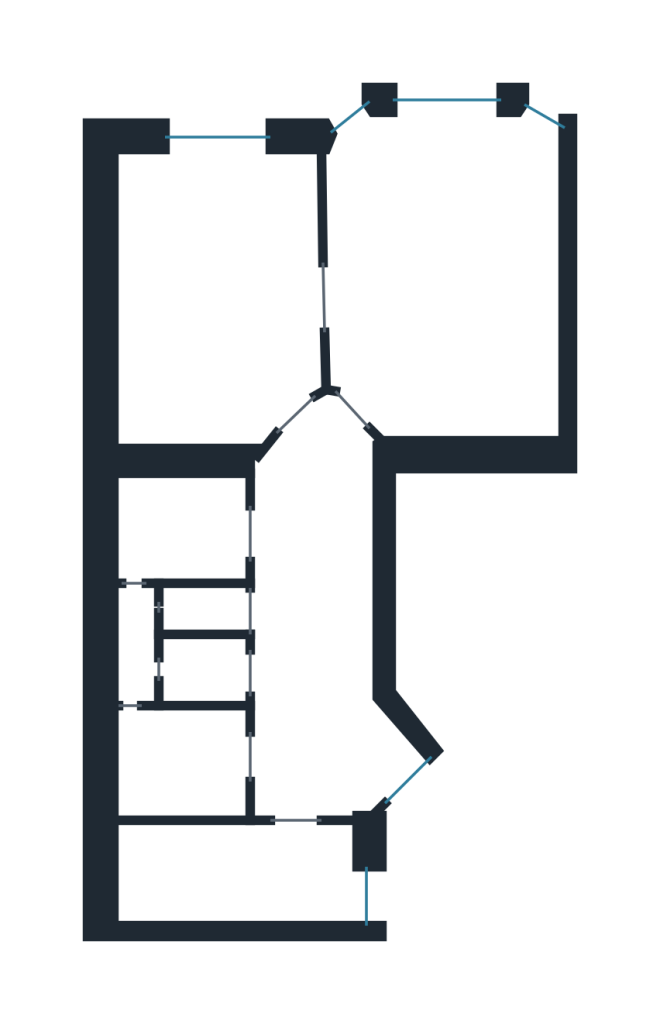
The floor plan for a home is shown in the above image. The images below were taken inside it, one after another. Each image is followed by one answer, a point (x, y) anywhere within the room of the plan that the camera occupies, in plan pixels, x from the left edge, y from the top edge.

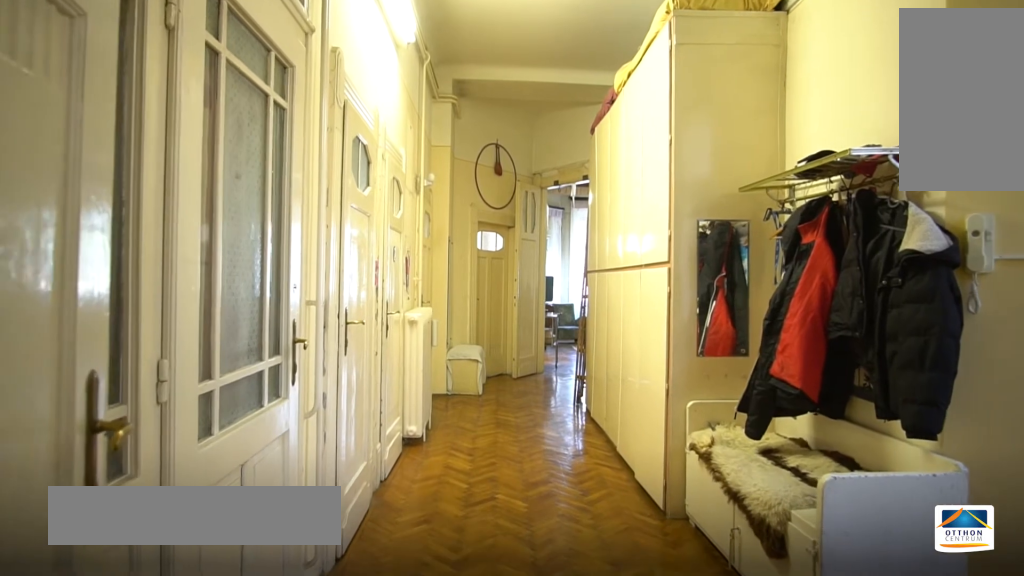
(320, 607)
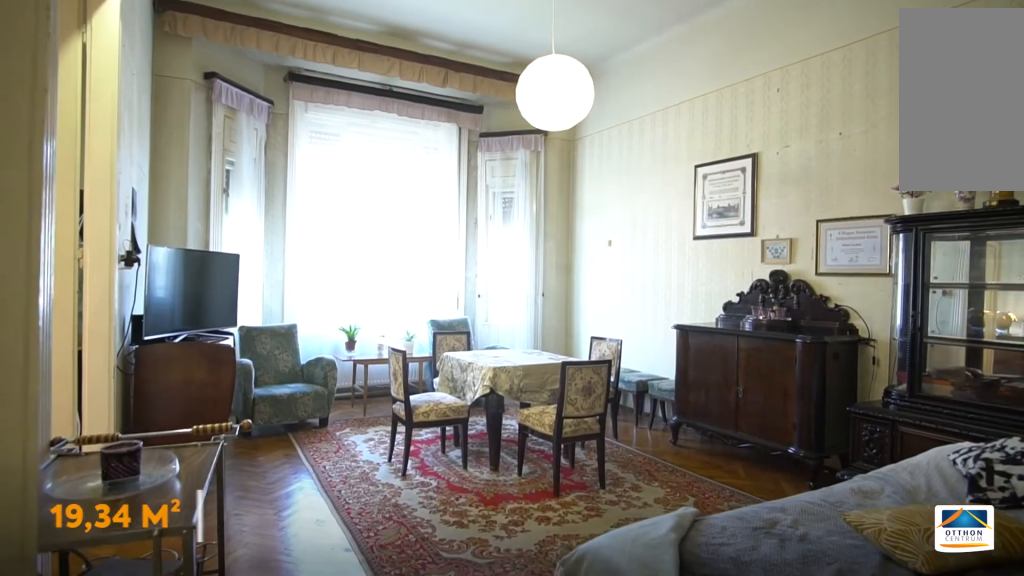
(463, 283)
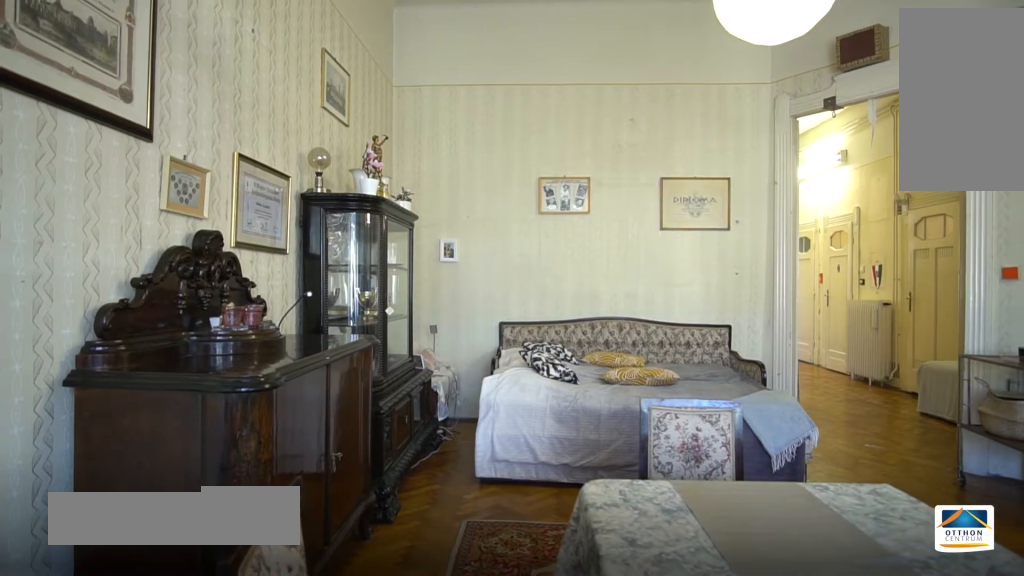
(463, 283)
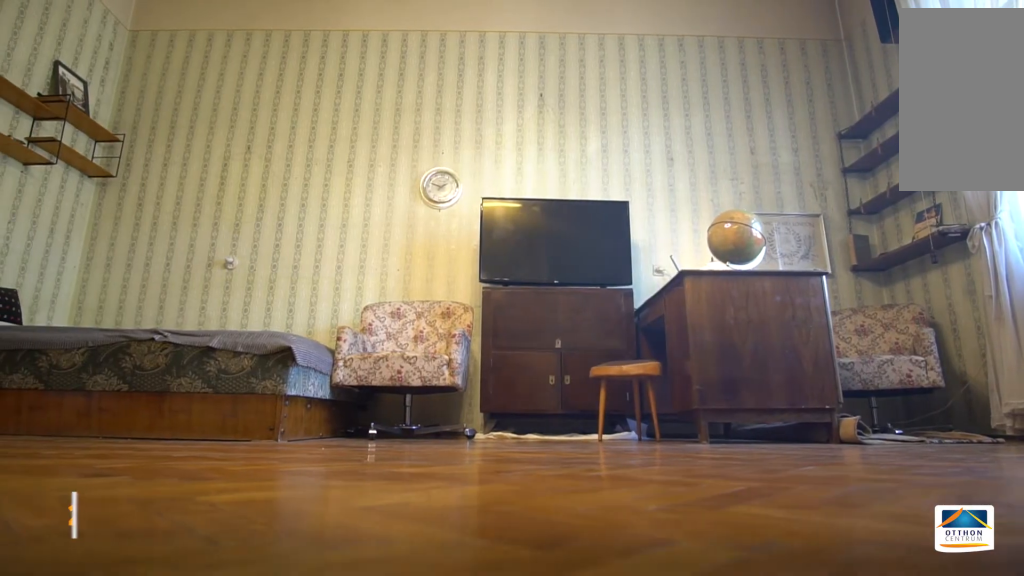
(235, 292)
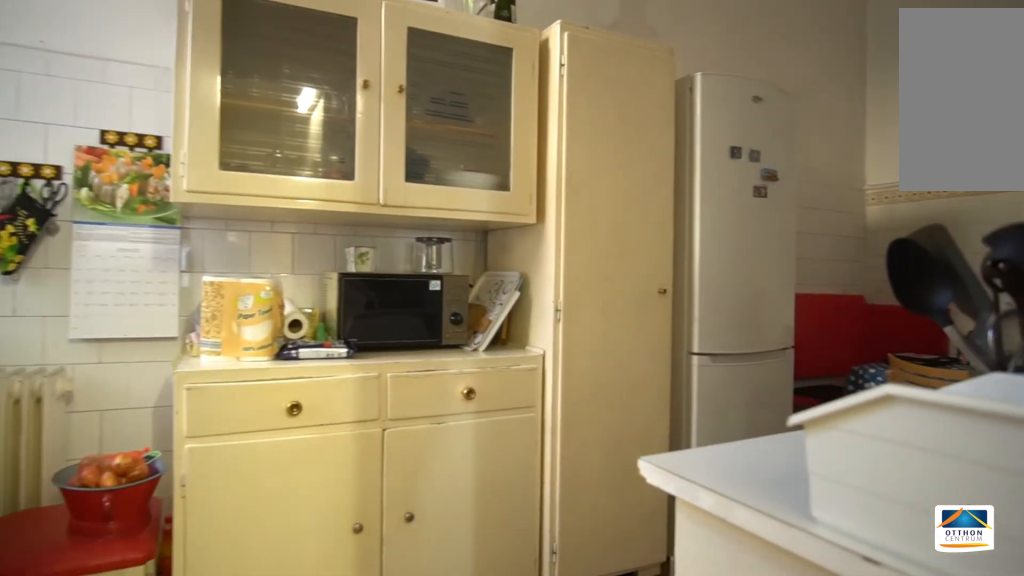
(240, 876)
